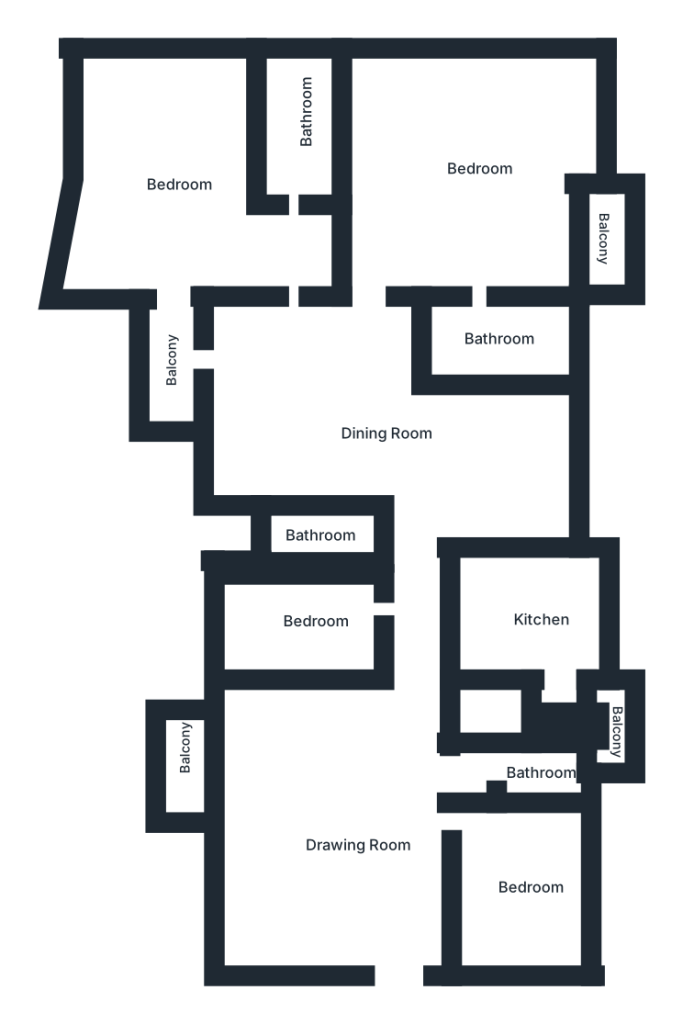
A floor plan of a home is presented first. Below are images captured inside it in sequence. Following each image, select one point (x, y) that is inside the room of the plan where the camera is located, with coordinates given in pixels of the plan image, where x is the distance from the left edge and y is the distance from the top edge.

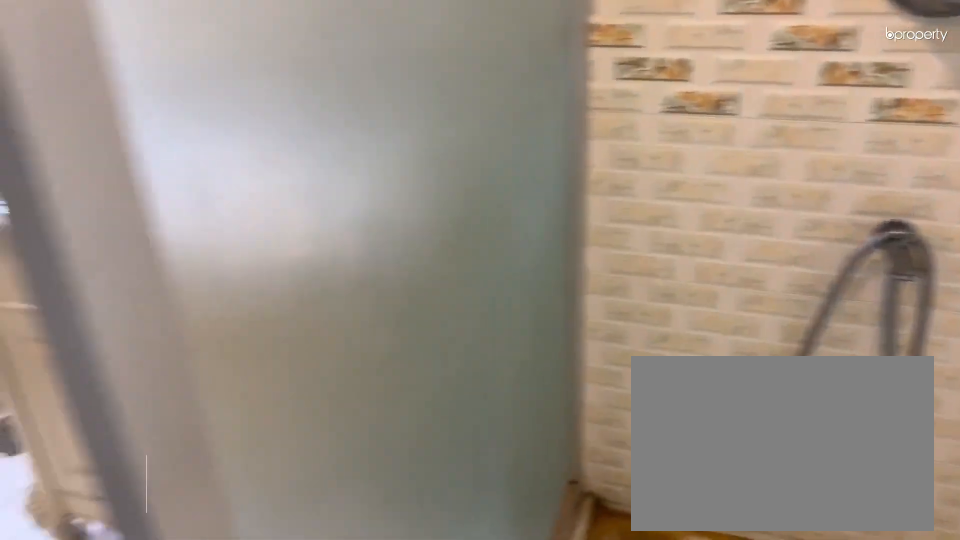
(500, 338)
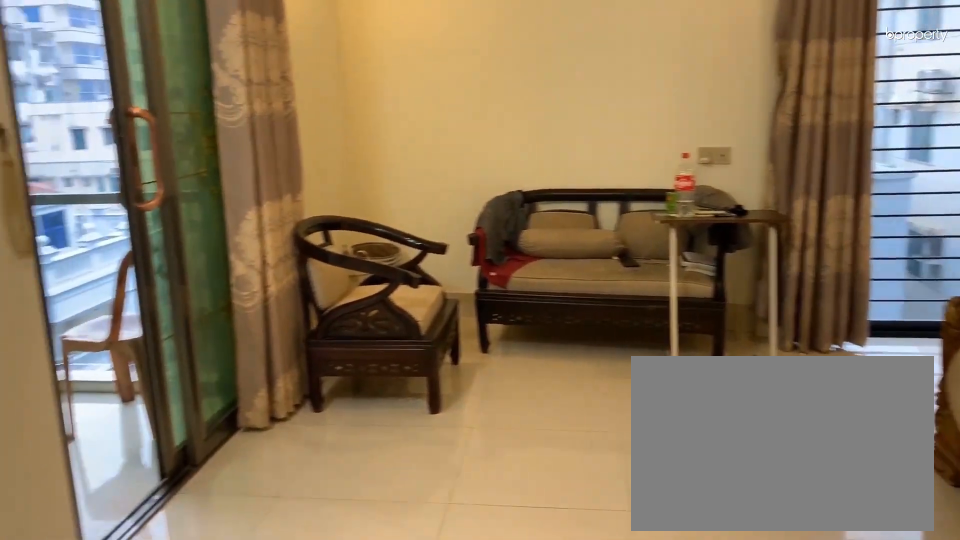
(187, 174)
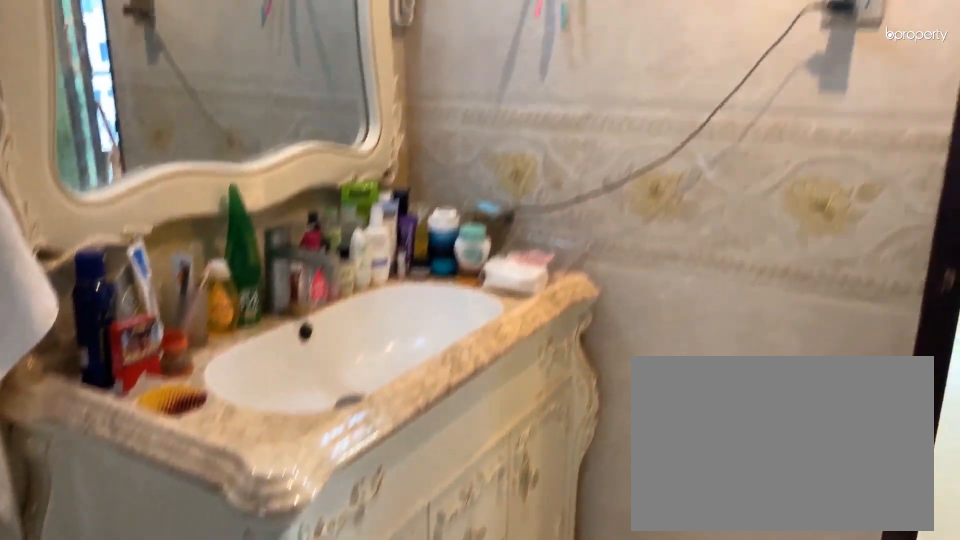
(299, 129)
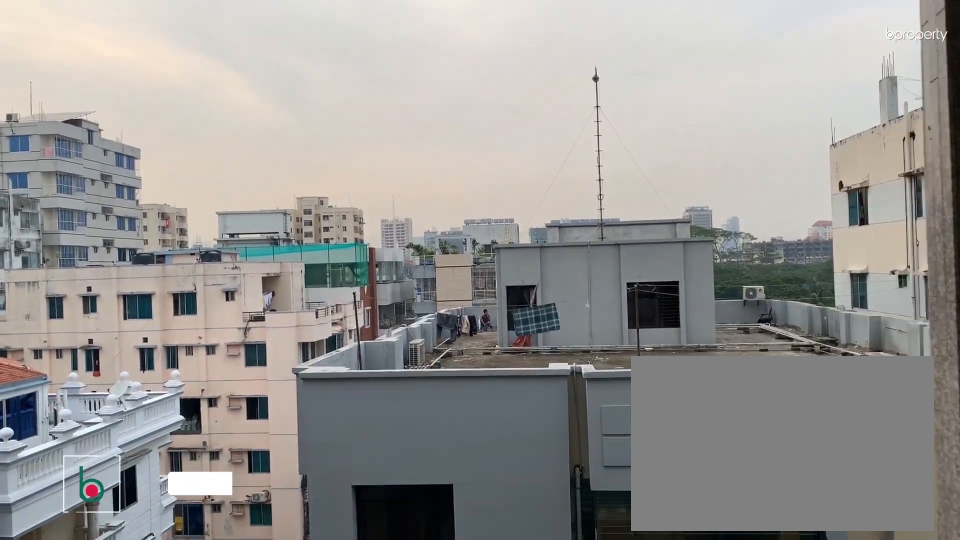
(172, 353)
